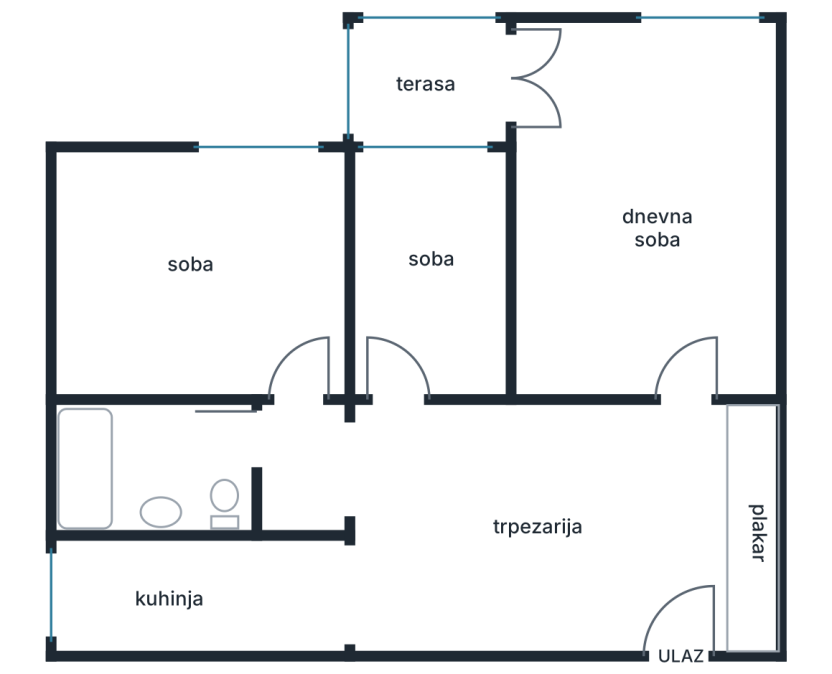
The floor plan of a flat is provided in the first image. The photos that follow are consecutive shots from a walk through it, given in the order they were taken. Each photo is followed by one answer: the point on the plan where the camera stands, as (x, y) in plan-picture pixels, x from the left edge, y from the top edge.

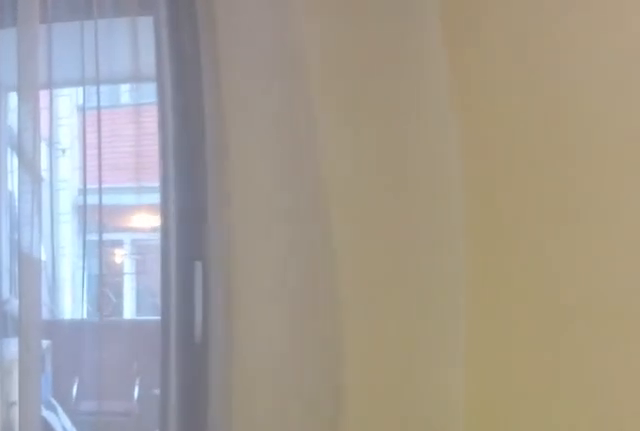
(641, 82)
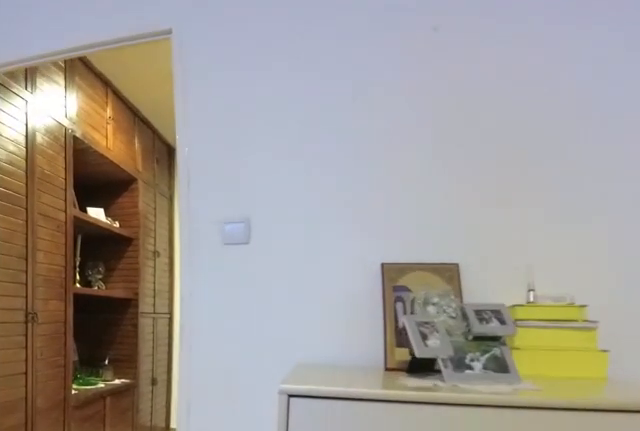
(614, 218)
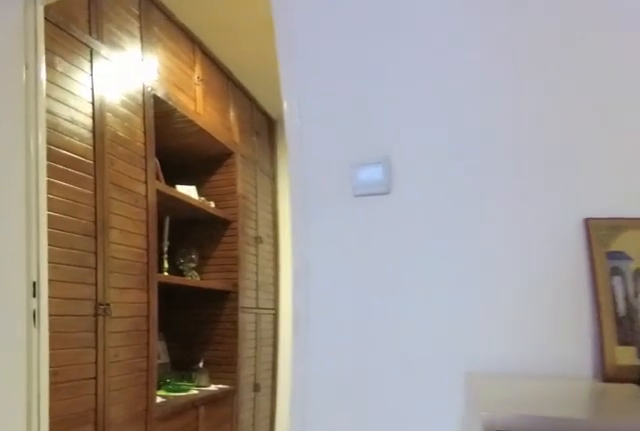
(634, 251)
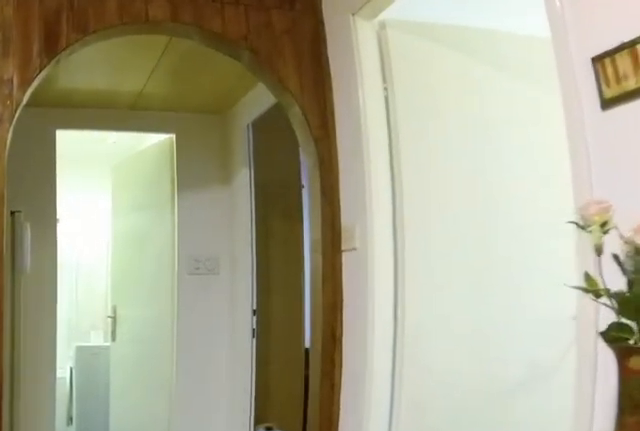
(542, 431)
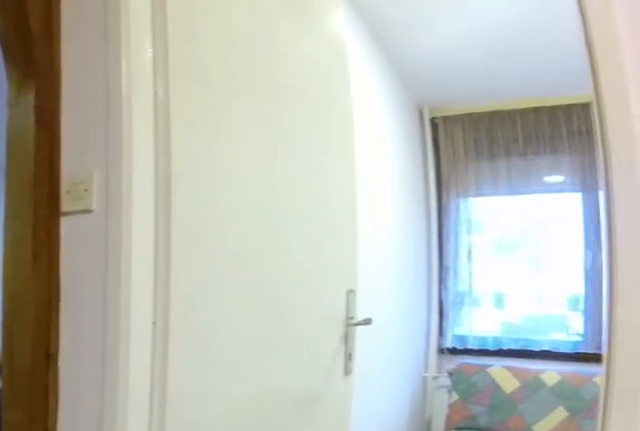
(460, 448)
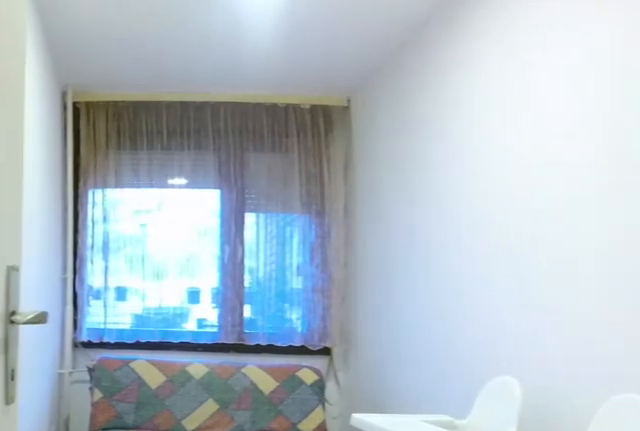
(400, 435)
